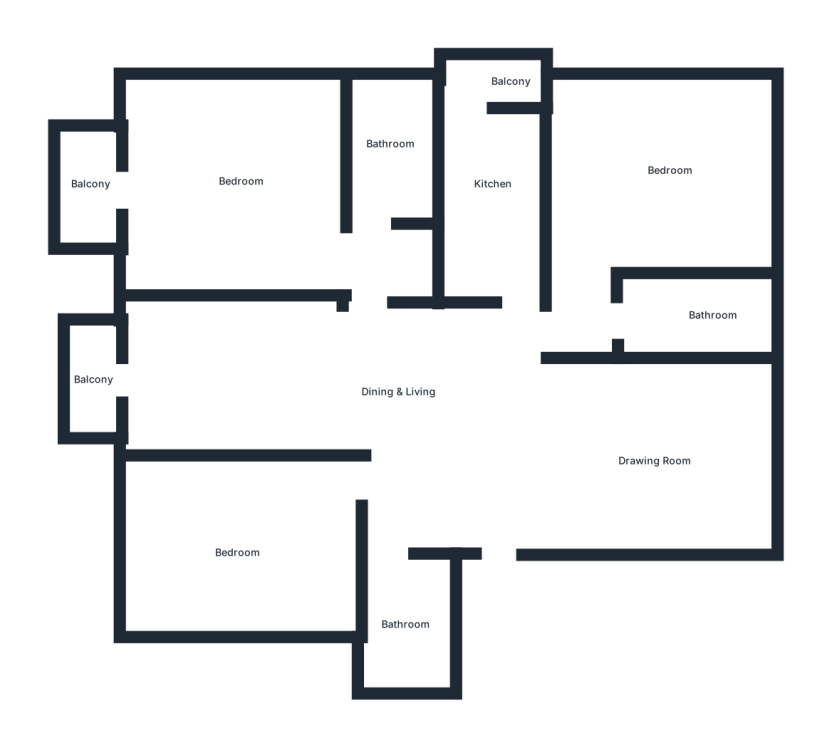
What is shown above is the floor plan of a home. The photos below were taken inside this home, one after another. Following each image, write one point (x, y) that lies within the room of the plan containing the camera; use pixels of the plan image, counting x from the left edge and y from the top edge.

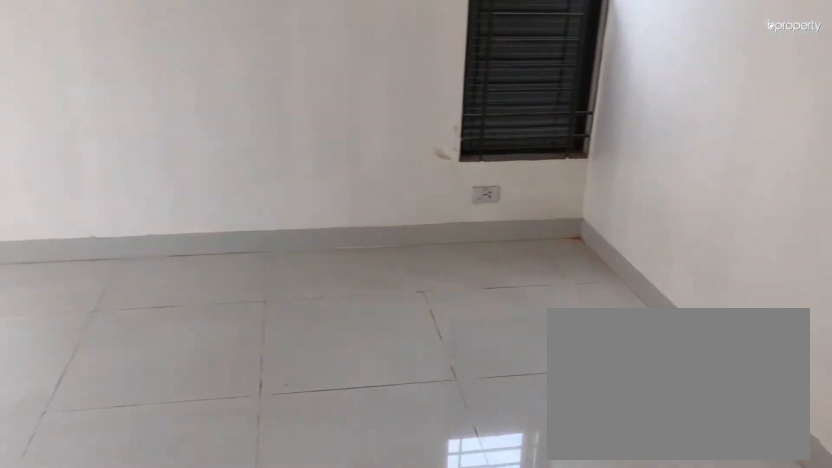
(235, 184)
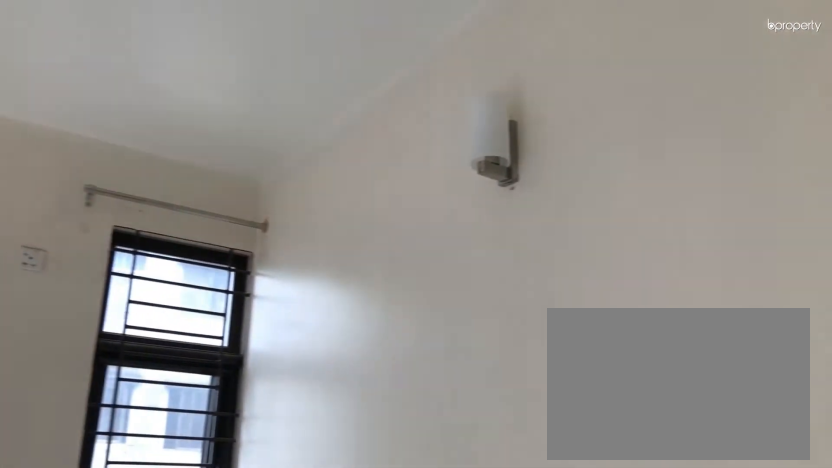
(235, 184)
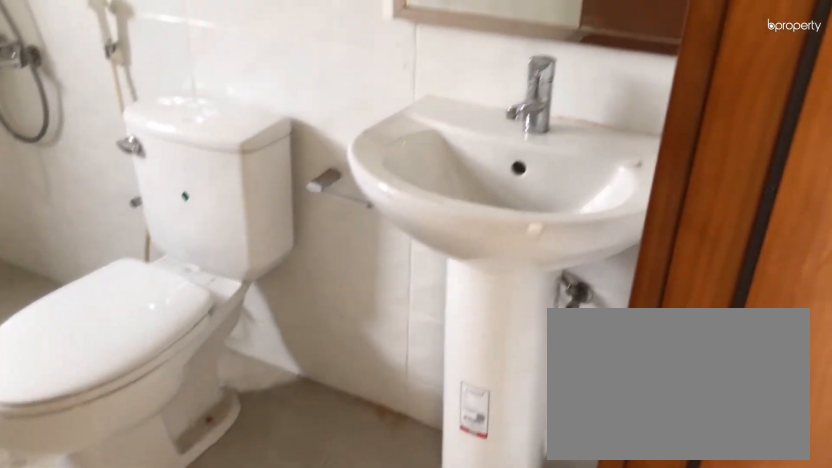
(389, 150)
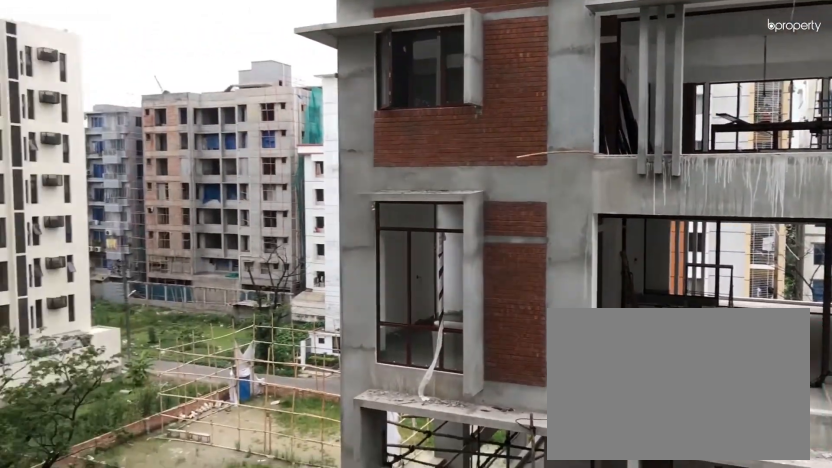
(85, 189)
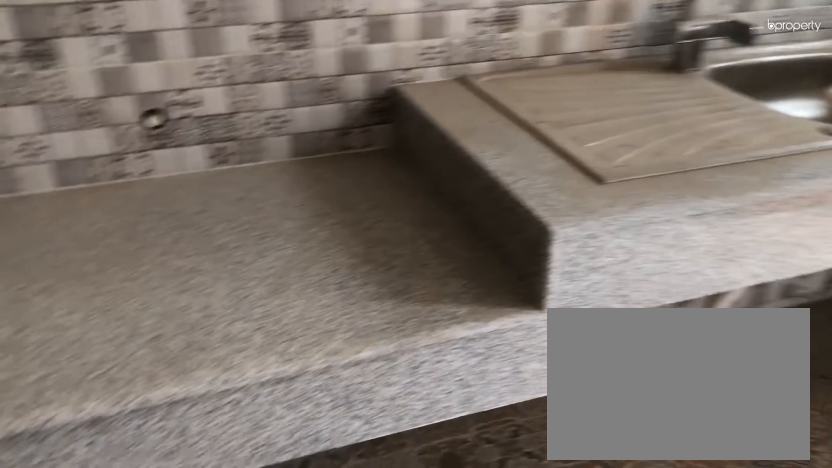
(490, 197)
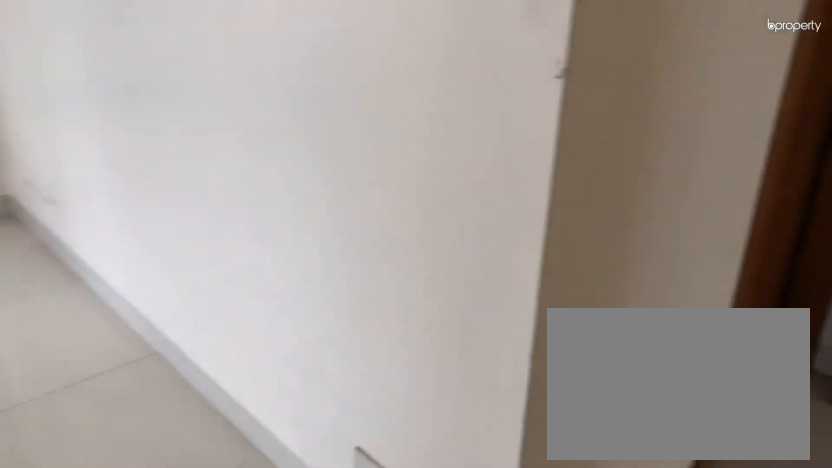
(664, 174)
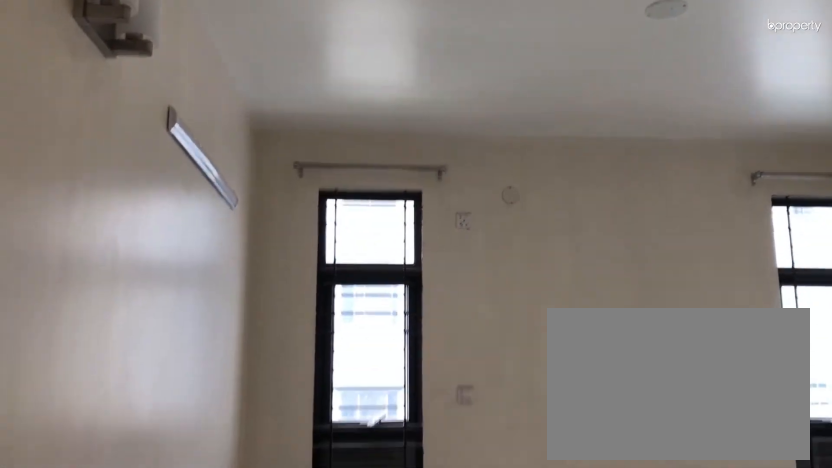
(664, 174)
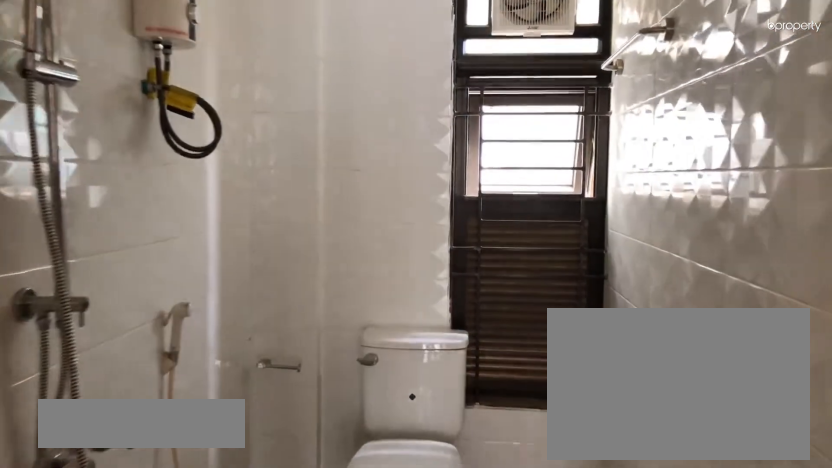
(696, 312)
